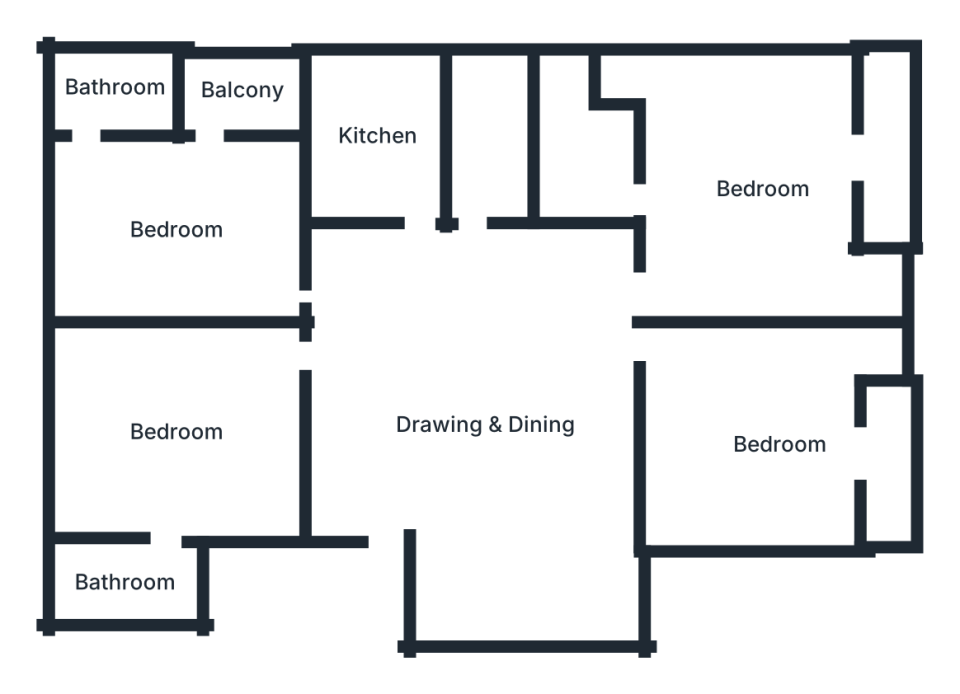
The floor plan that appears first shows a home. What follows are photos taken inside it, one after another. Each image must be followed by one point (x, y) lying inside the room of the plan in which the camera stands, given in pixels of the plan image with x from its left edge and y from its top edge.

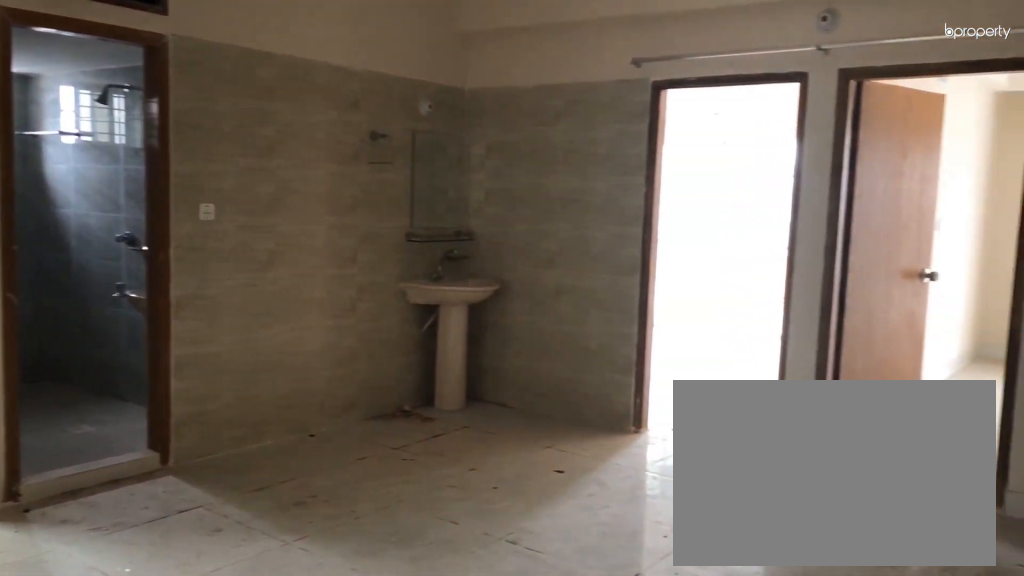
(497, 421)
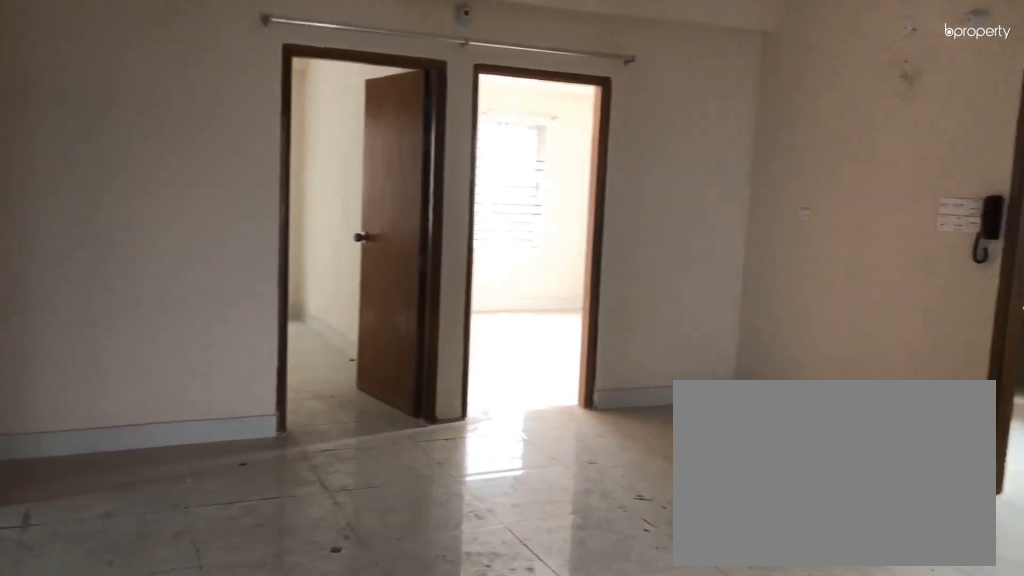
(497, 421)
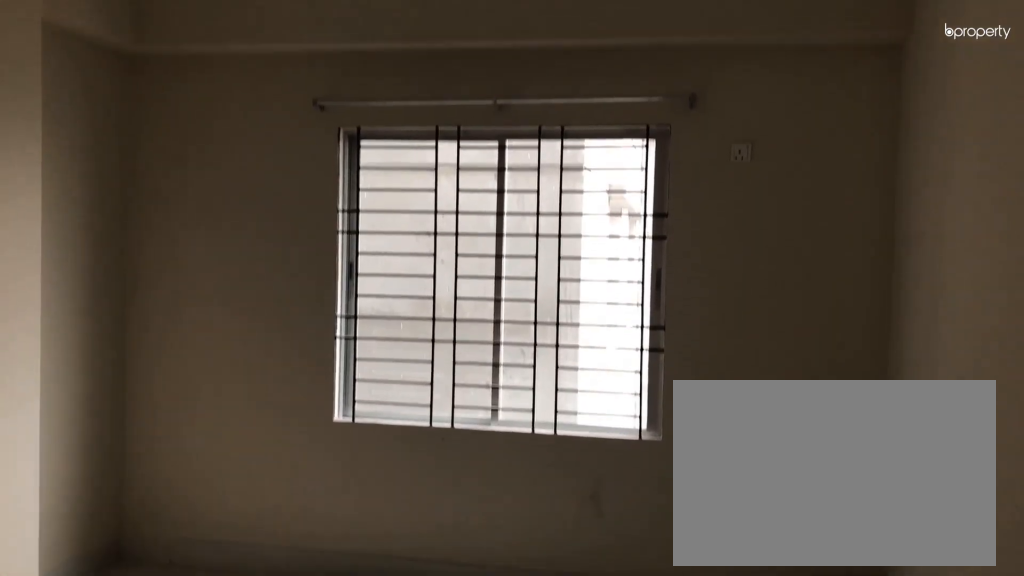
(178, 432)
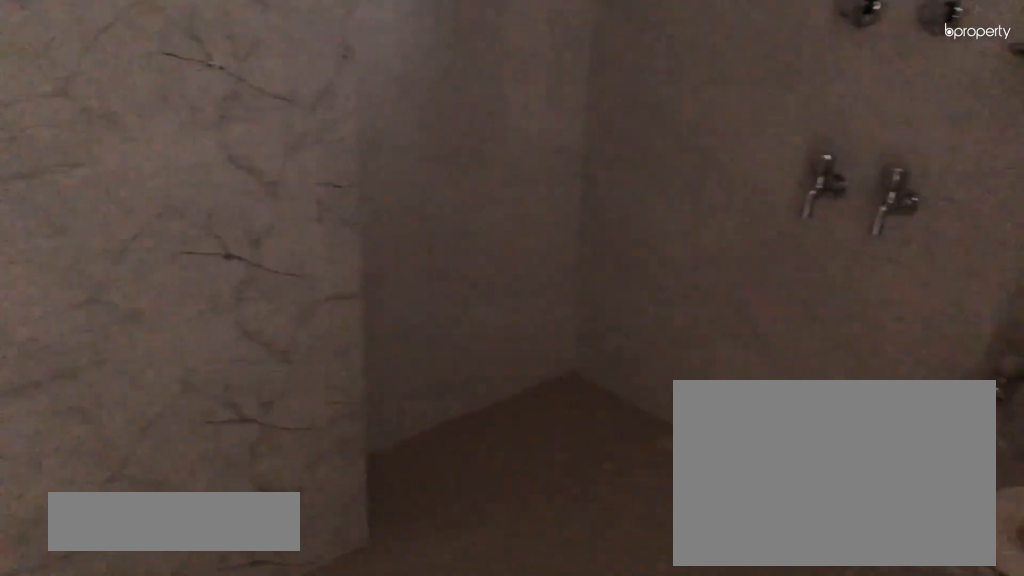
(128, 585)
